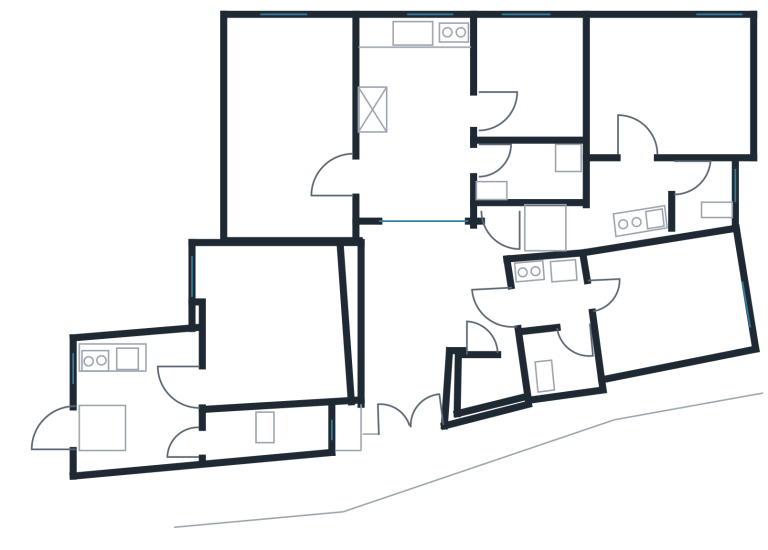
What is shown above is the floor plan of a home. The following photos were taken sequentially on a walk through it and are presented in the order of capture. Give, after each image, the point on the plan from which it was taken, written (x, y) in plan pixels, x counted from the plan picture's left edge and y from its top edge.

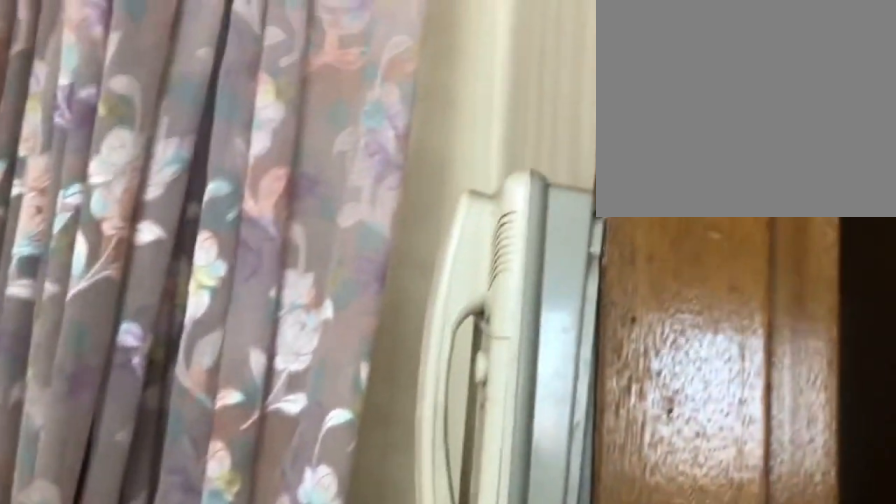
(389, 174)
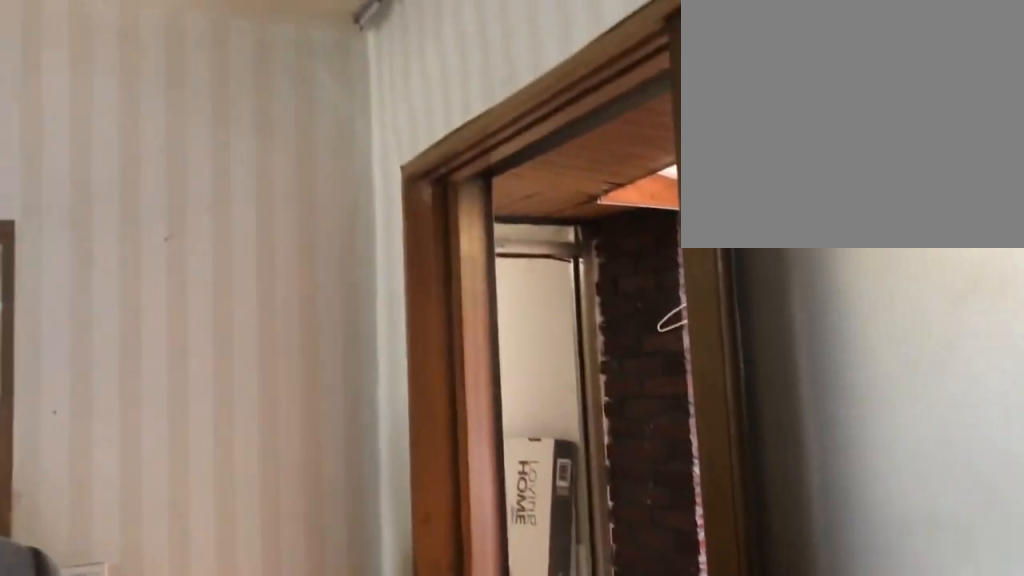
(420, 162)
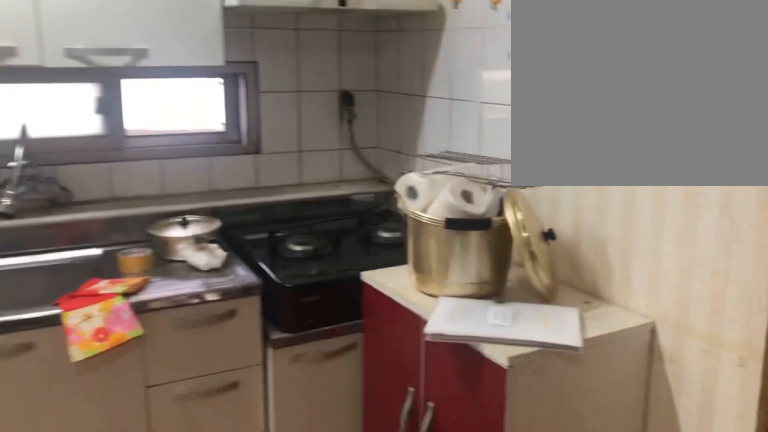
(434, 122)
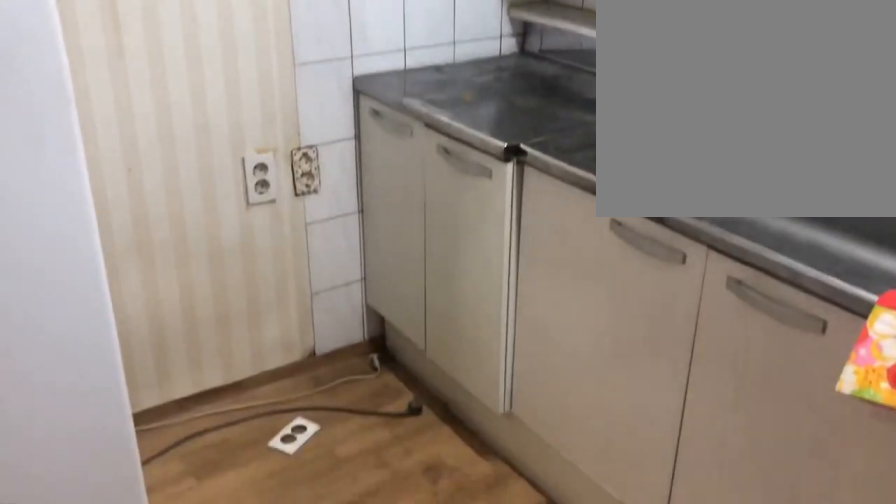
(449, 91)
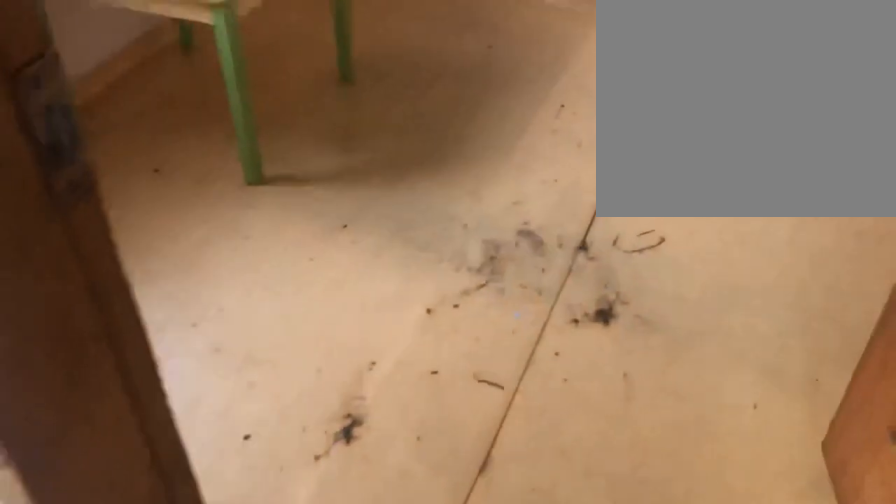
(475, 110)
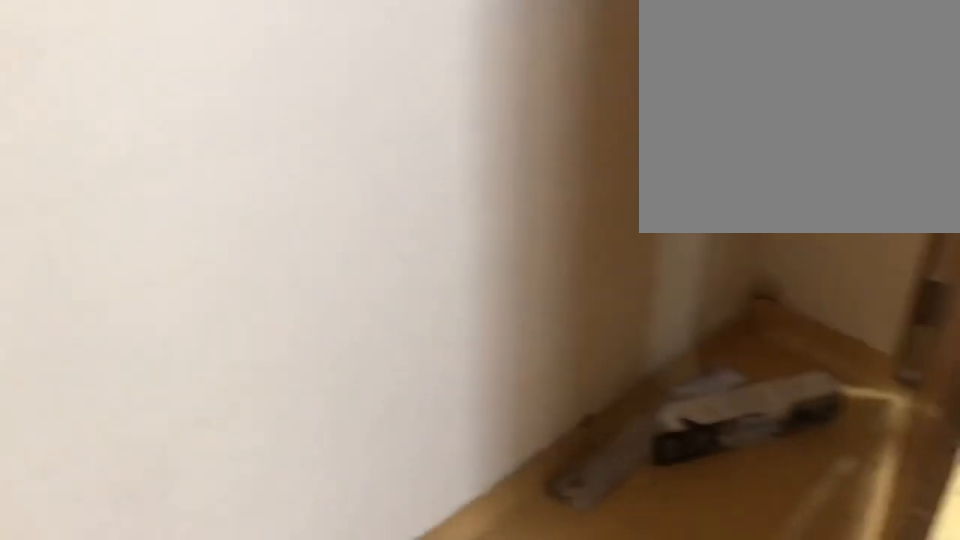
(524, 85)
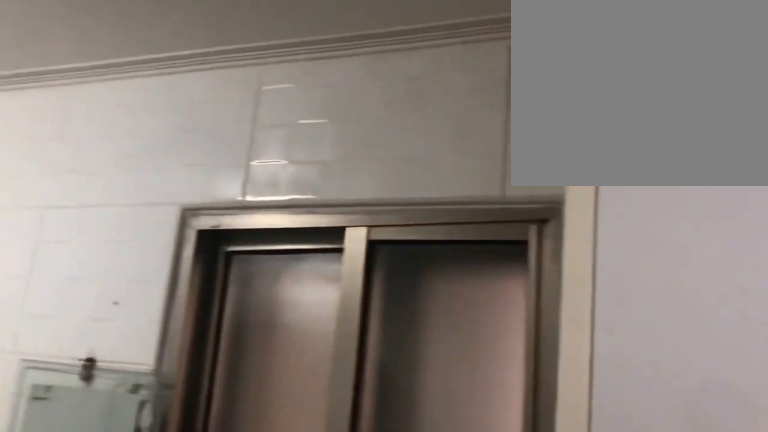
(490, 170)
